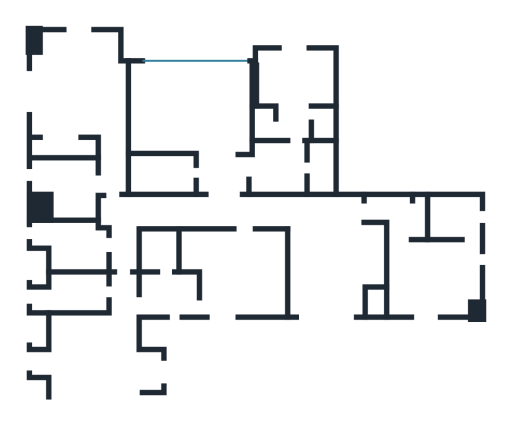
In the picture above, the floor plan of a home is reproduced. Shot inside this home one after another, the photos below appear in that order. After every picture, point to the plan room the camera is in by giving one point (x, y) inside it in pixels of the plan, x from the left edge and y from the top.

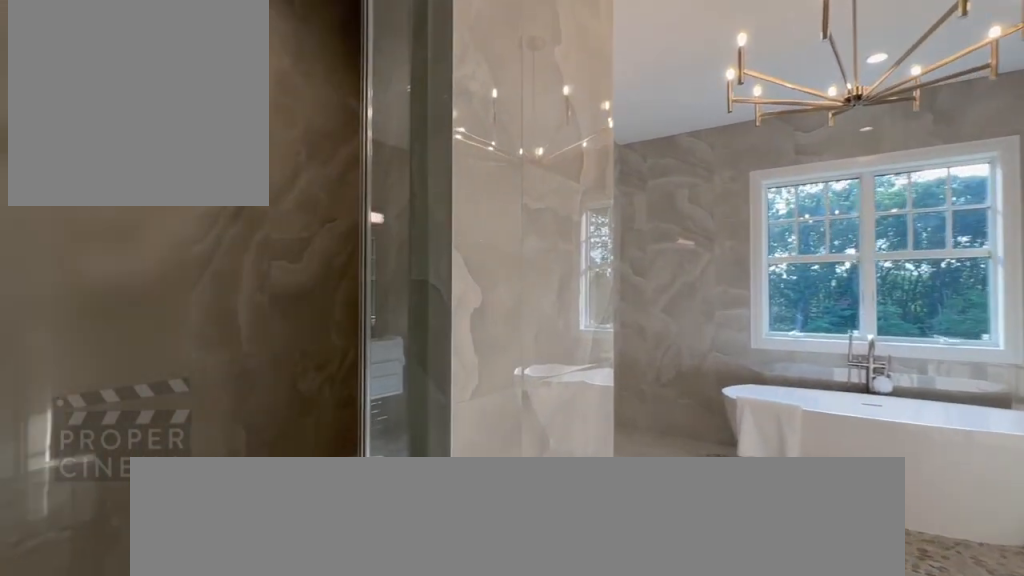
(294, 98)
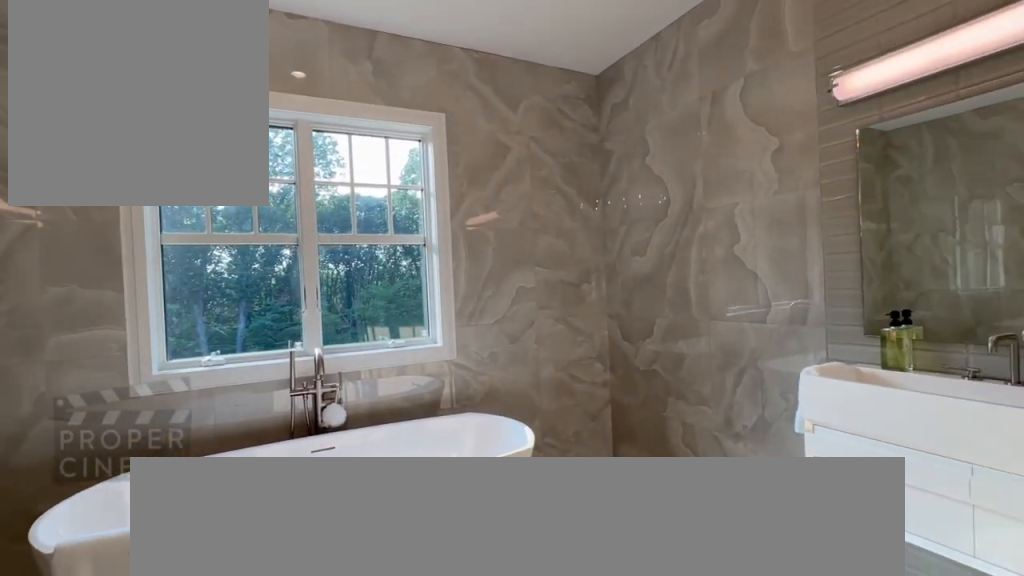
(294, 98)
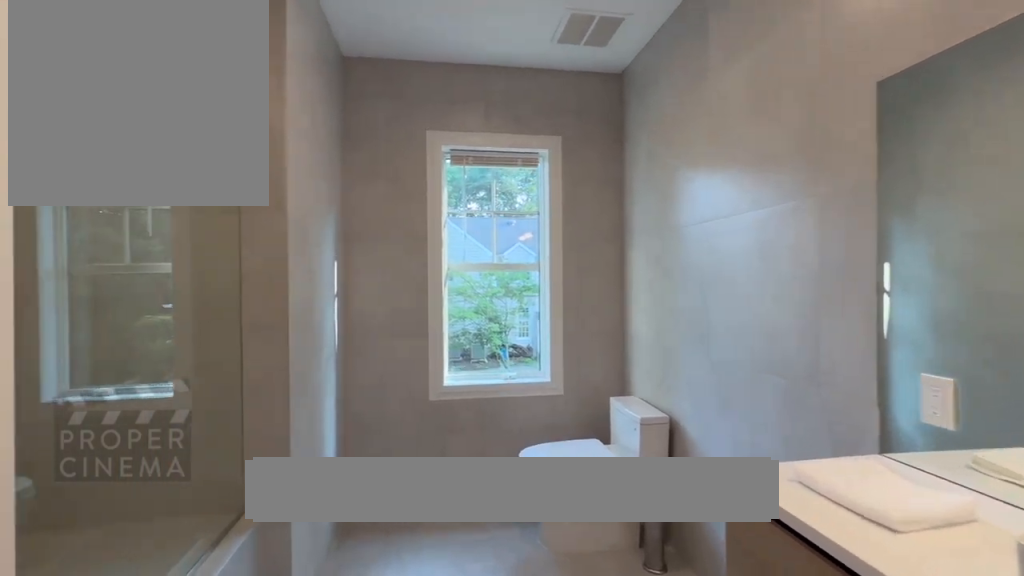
(65, 189)
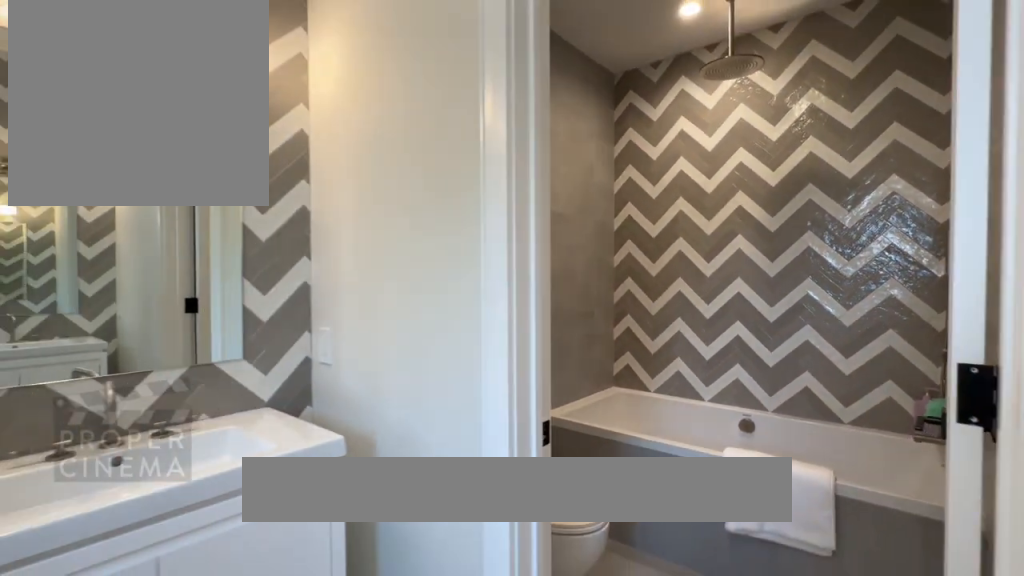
(169, 272)
